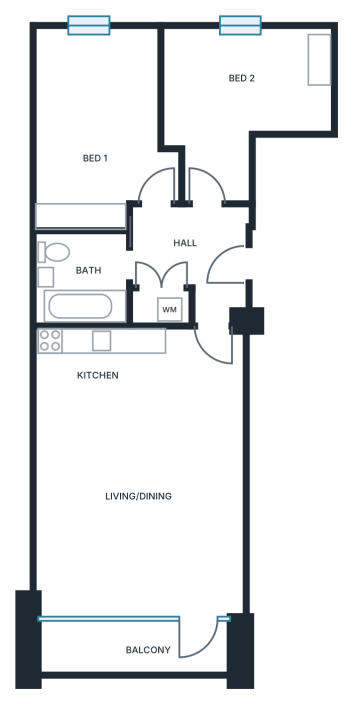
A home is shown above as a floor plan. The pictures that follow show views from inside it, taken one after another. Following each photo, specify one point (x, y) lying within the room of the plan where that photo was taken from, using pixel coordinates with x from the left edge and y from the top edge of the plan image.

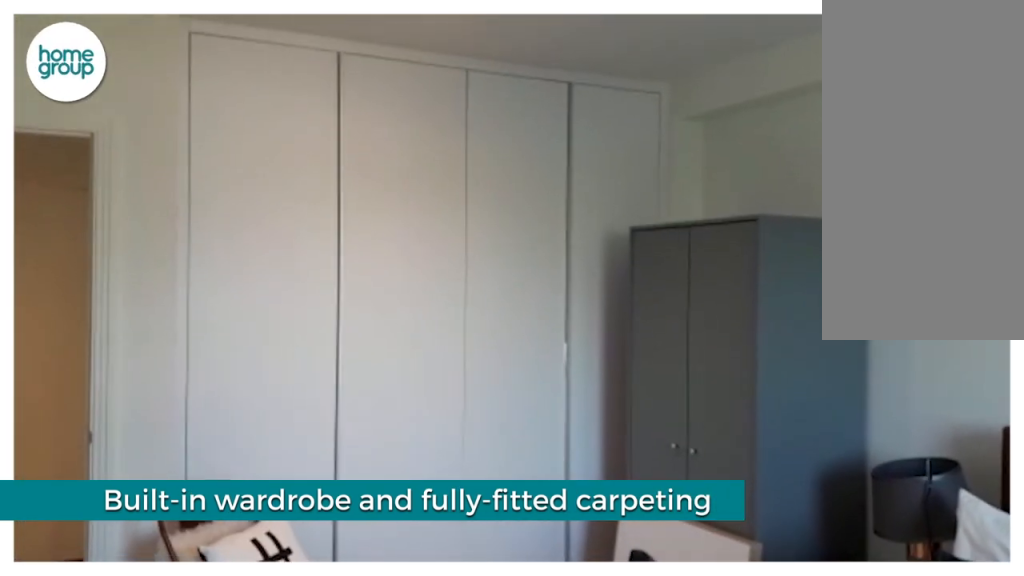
(102, 124)
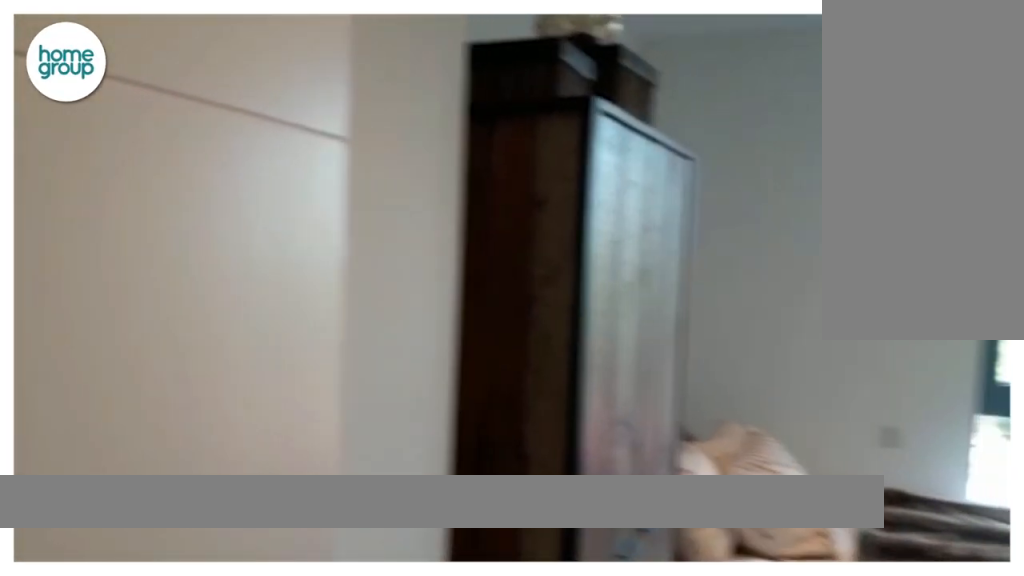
(234, 106)
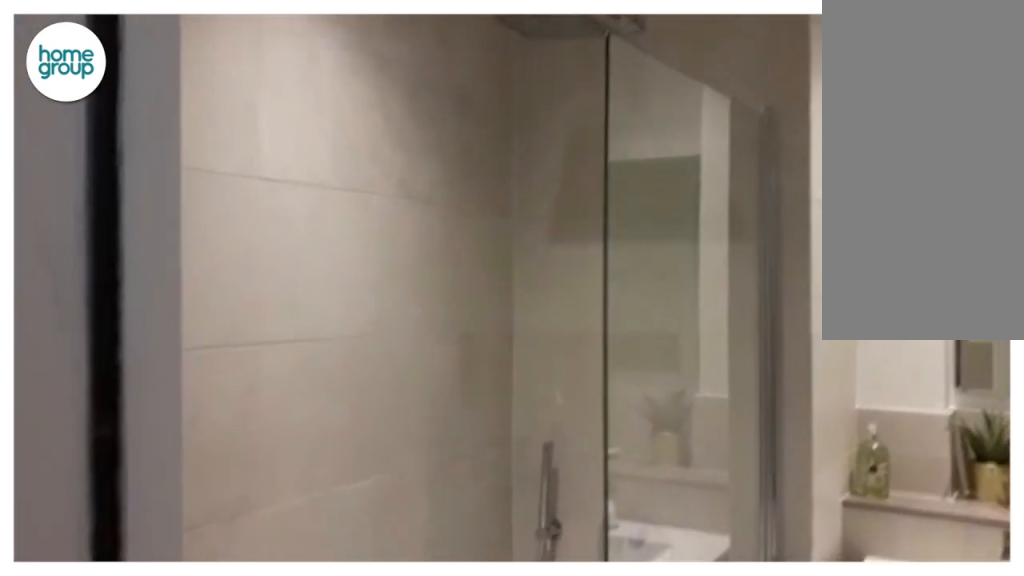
(81, 278)
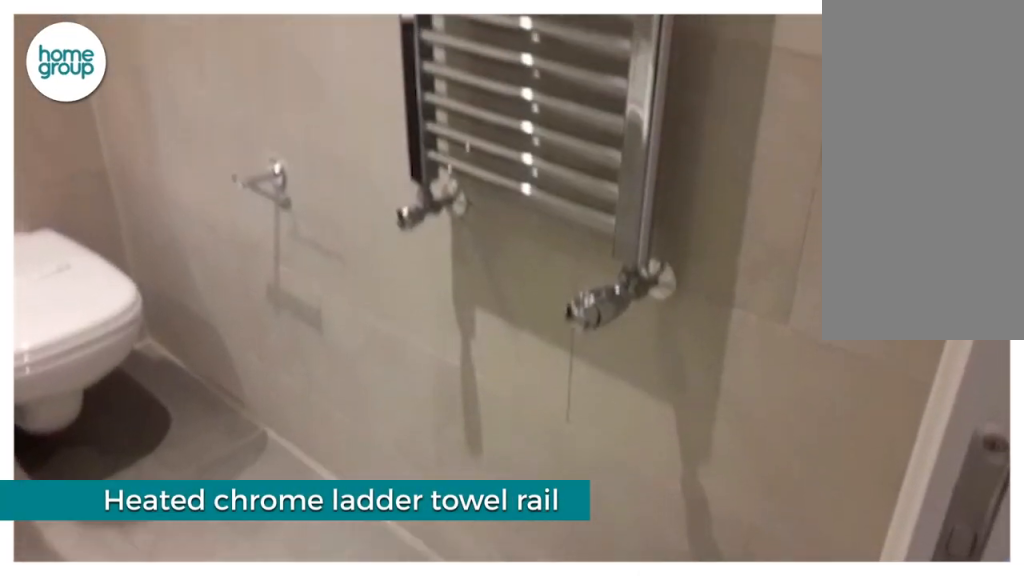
(81, 278)
